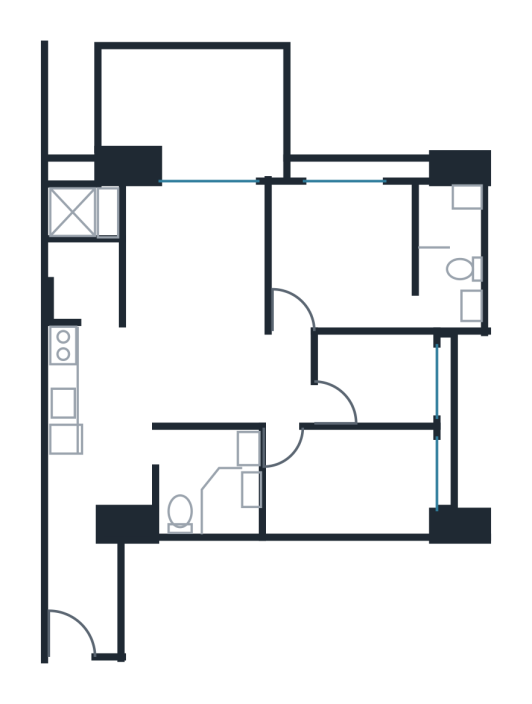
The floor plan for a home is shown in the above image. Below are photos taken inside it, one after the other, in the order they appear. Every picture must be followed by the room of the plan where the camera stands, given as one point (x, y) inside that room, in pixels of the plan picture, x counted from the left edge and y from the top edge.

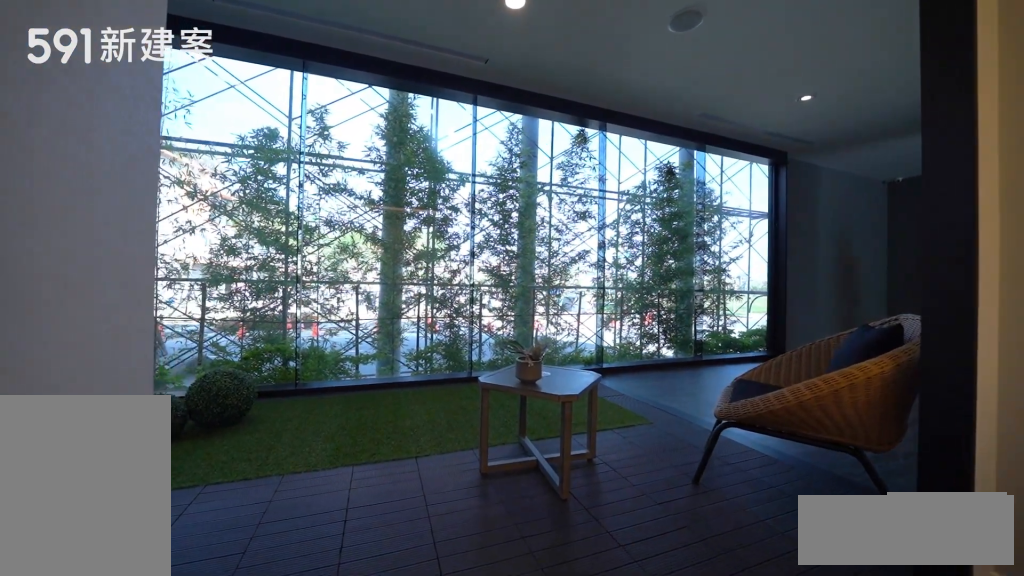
(189, 108)
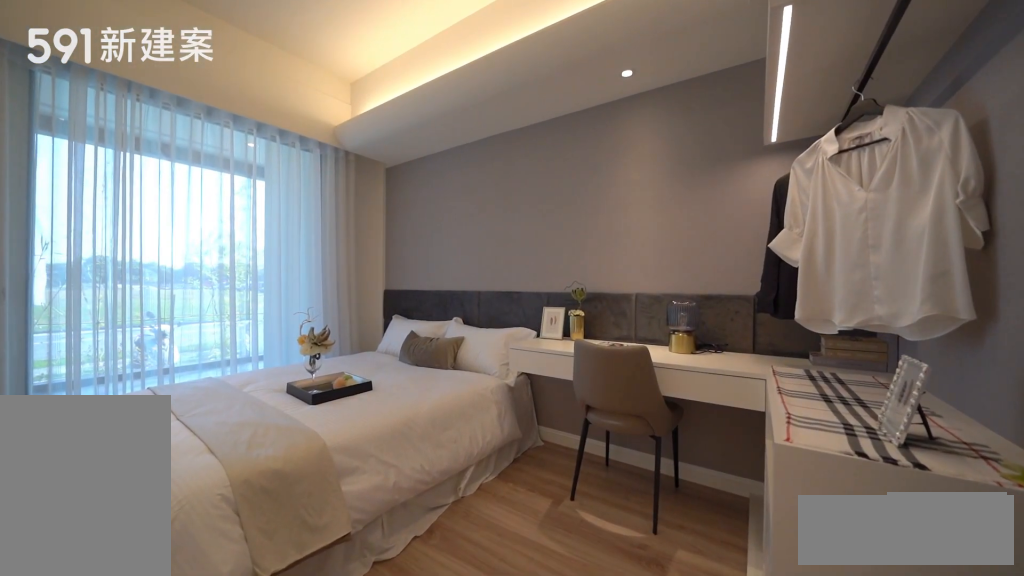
(352, 481)
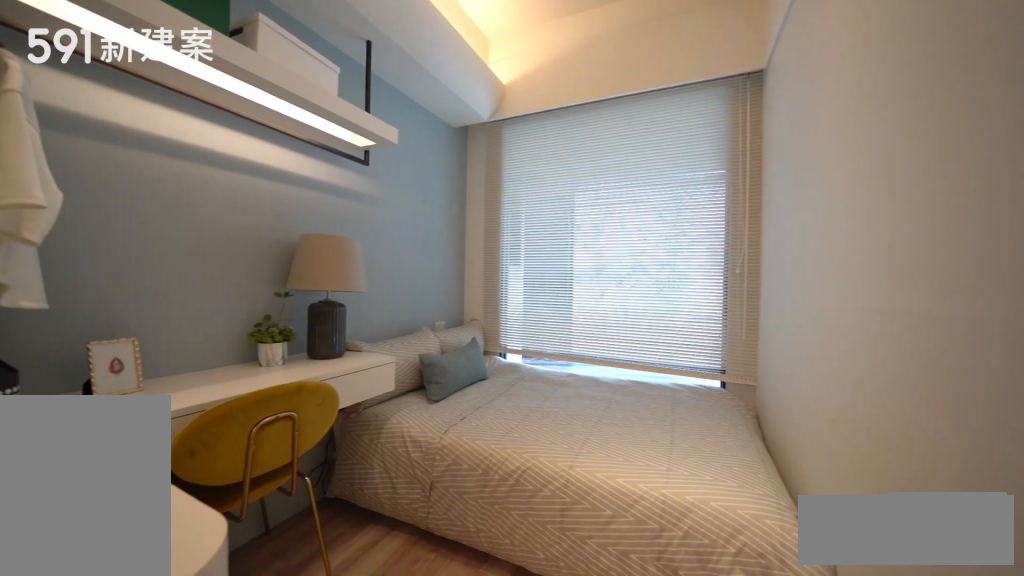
(371, 377)
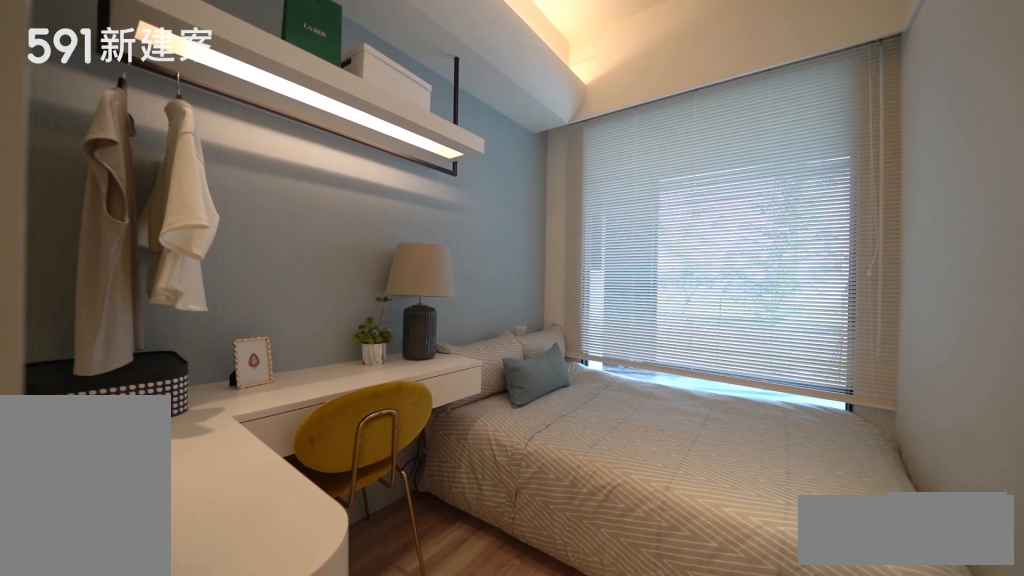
(371, 377)
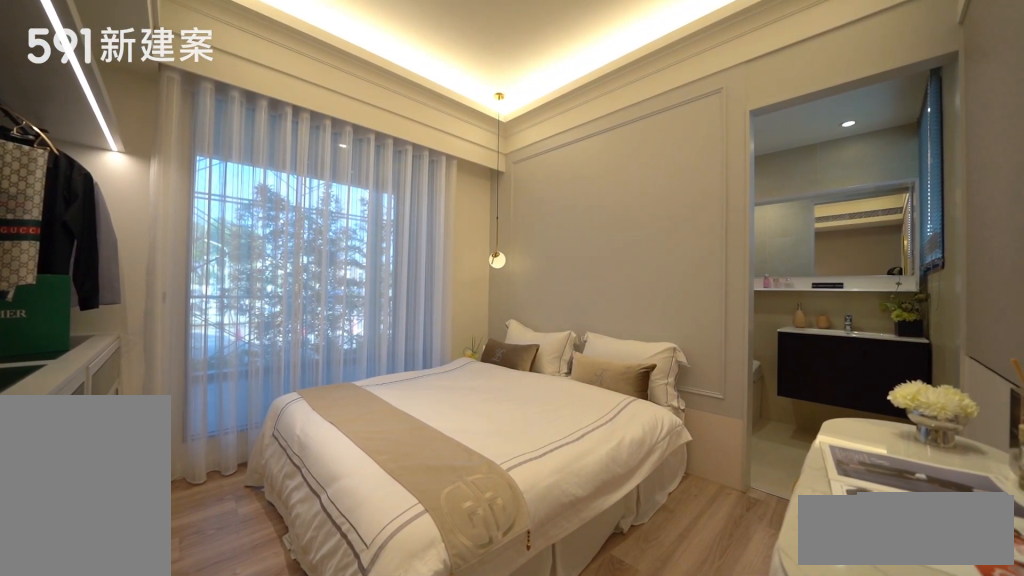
(344, 255)
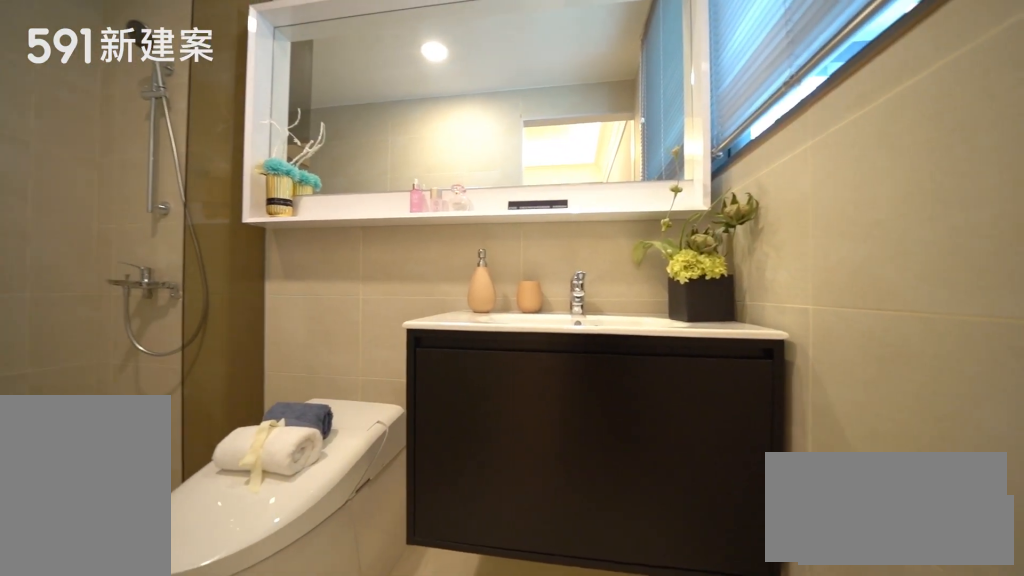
(446, 251)
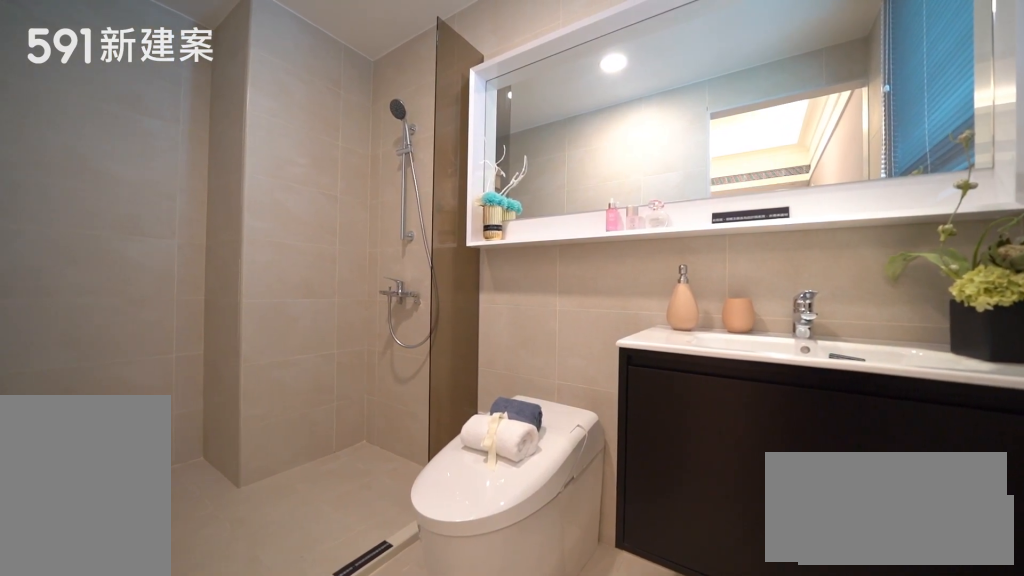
(446, 251)
